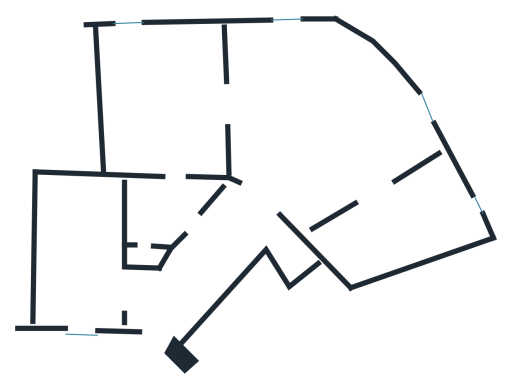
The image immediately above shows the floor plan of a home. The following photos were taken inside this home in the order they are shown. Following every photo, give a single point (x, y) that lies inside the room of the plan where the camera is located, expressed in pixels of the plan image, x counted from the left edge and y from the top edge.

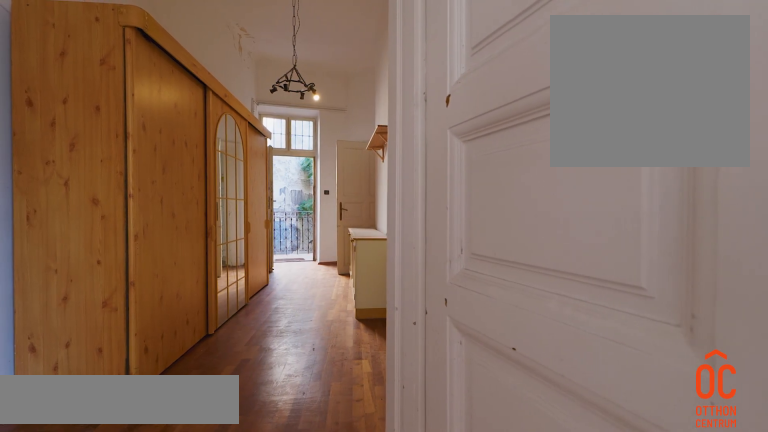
(216, 256)
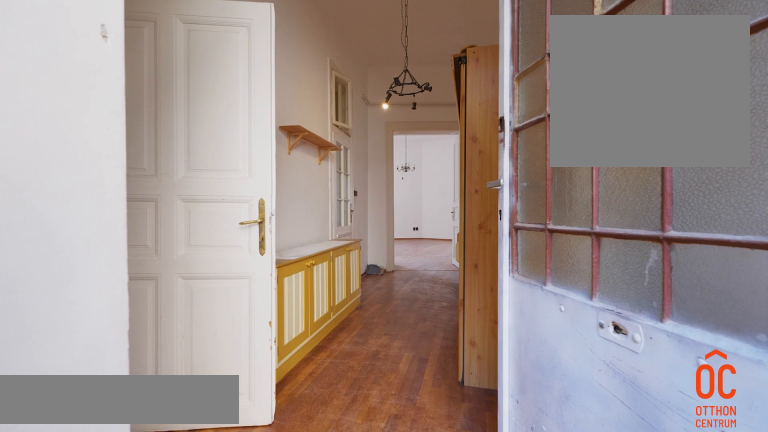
(216, 256)
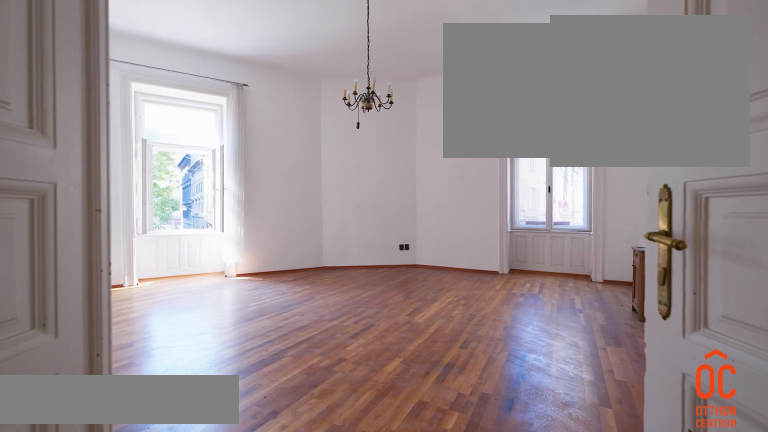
(328, 122)
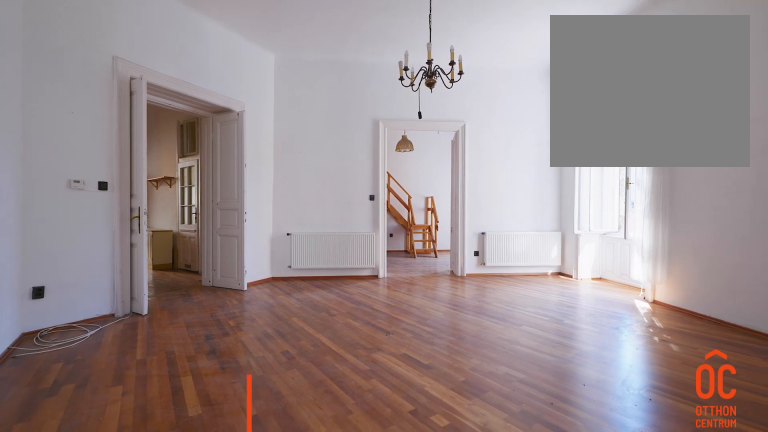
(328, 122)
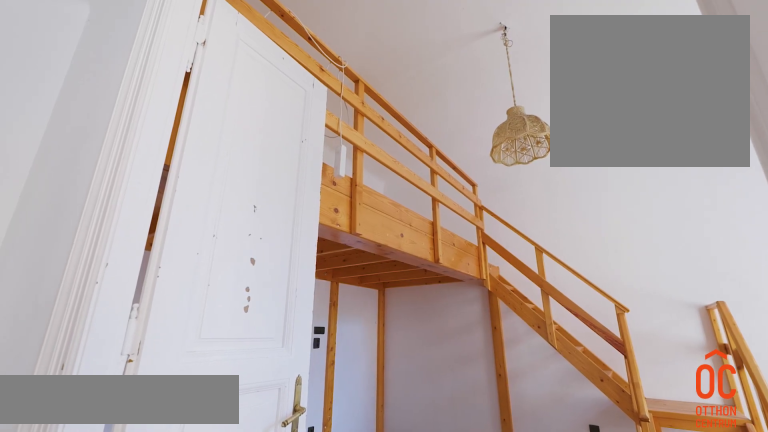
(177, 106)
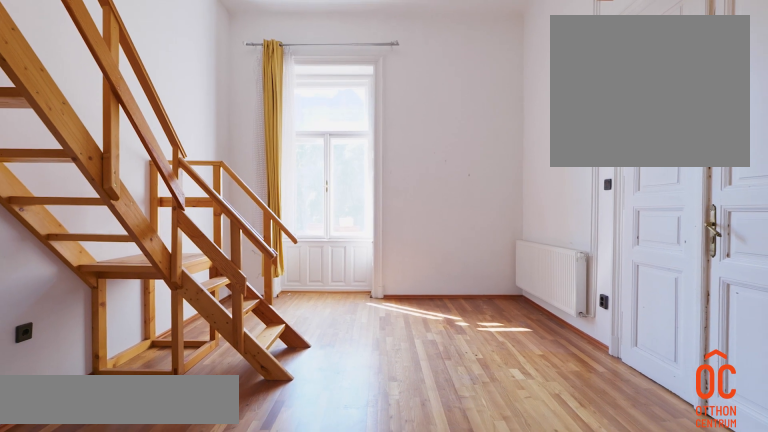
(177, 106)
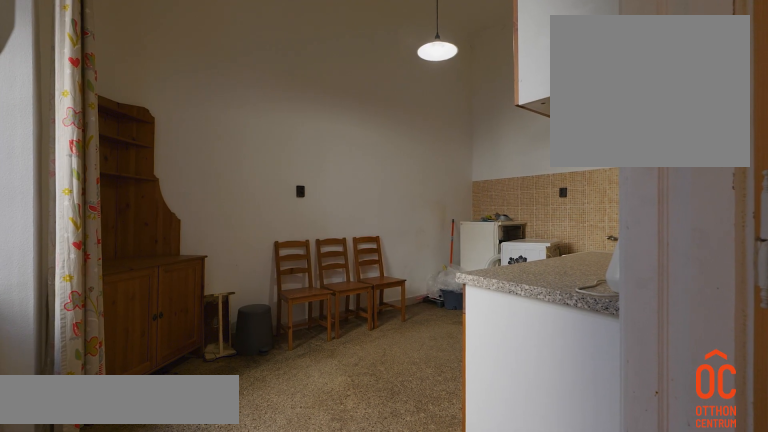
(82, 263)
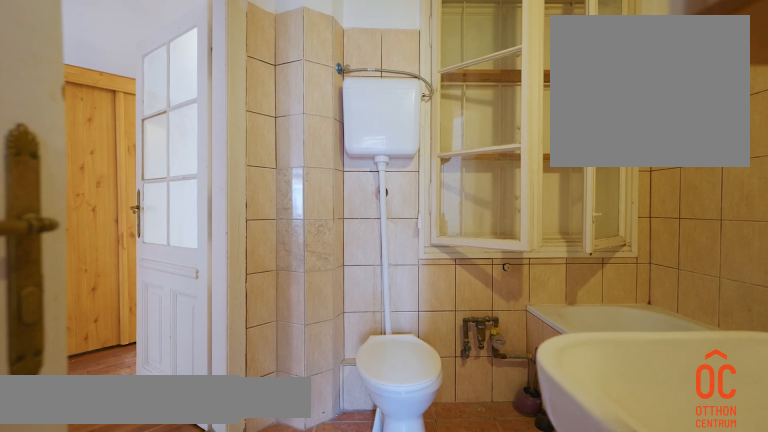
(157, 223)
